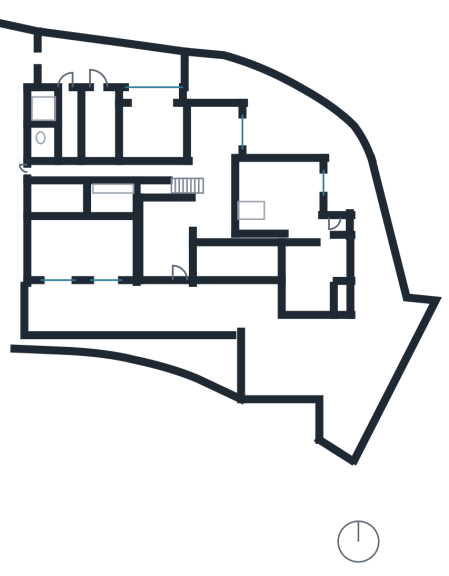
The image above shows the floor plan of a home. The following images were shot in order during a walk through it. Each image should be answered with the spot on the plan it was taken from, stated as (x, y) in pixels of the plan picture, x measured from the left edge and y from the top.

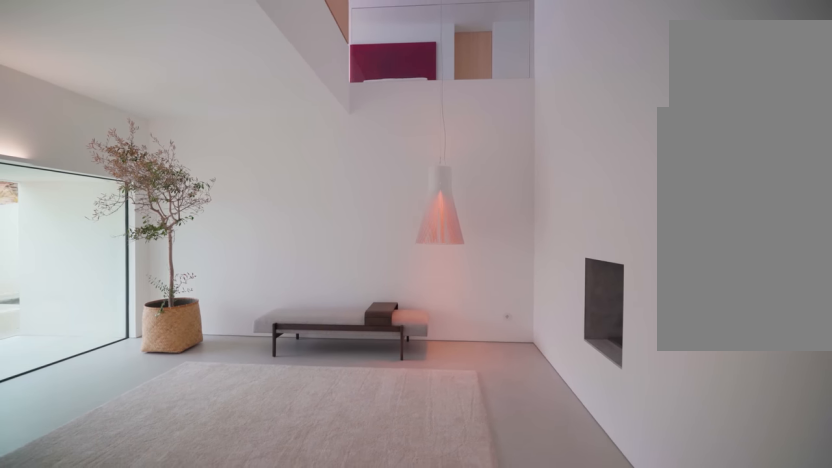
(187, 221)
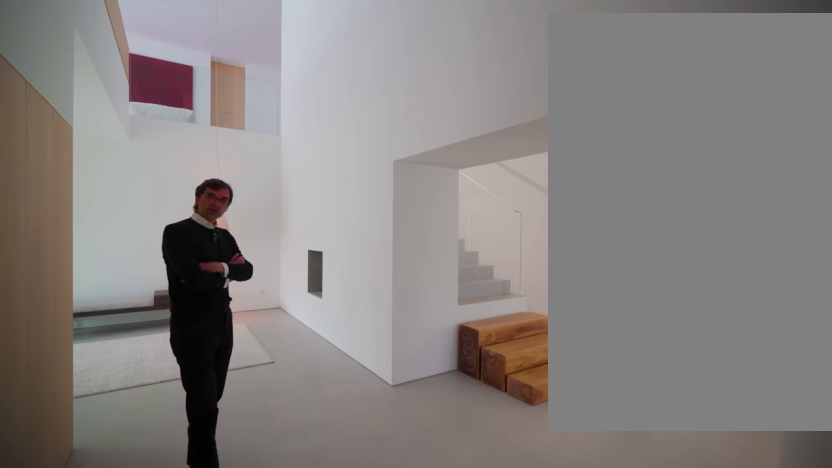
(223, 213)
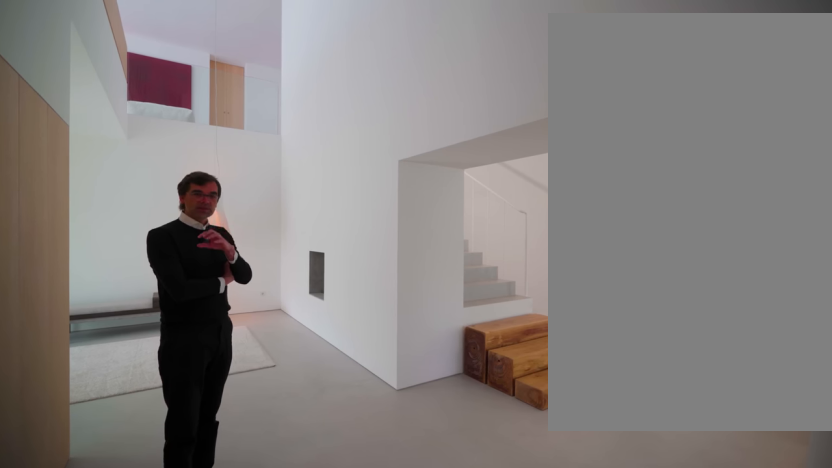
(224, 213)
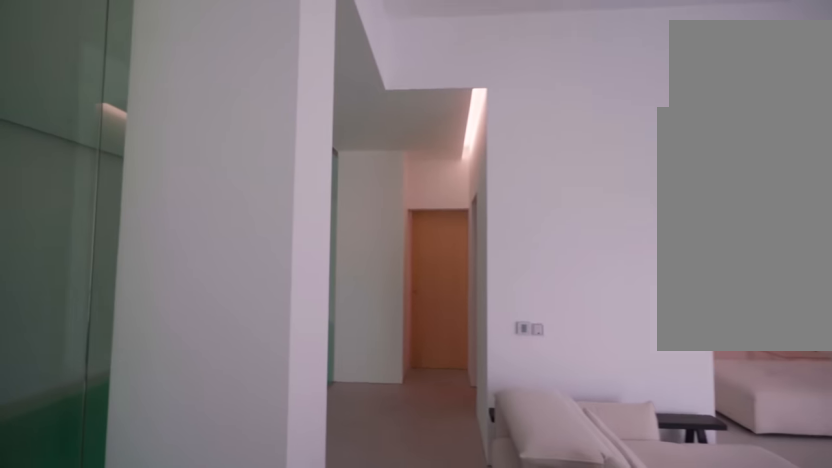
(285, 219)
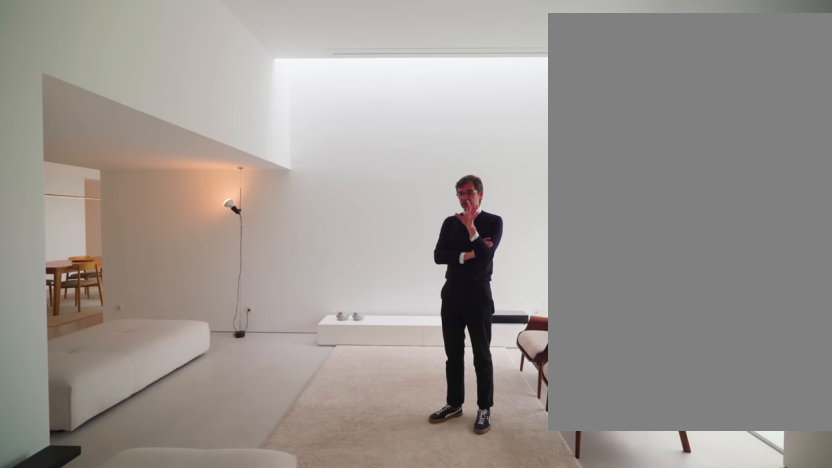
(296, 204)
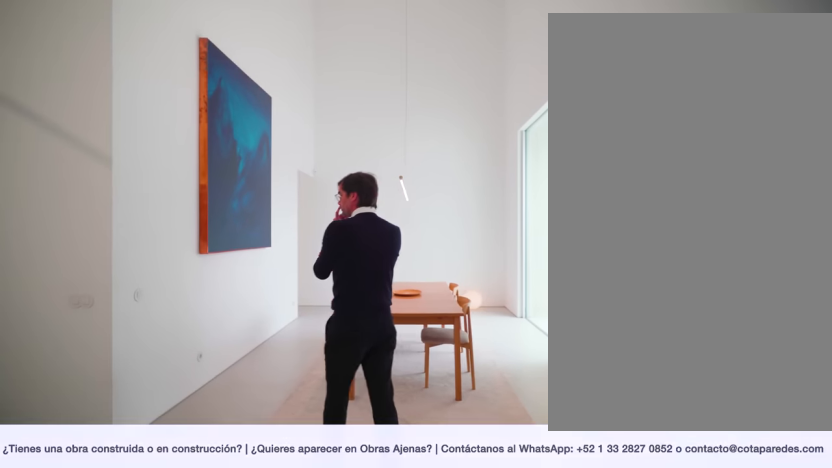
(222, 216)
